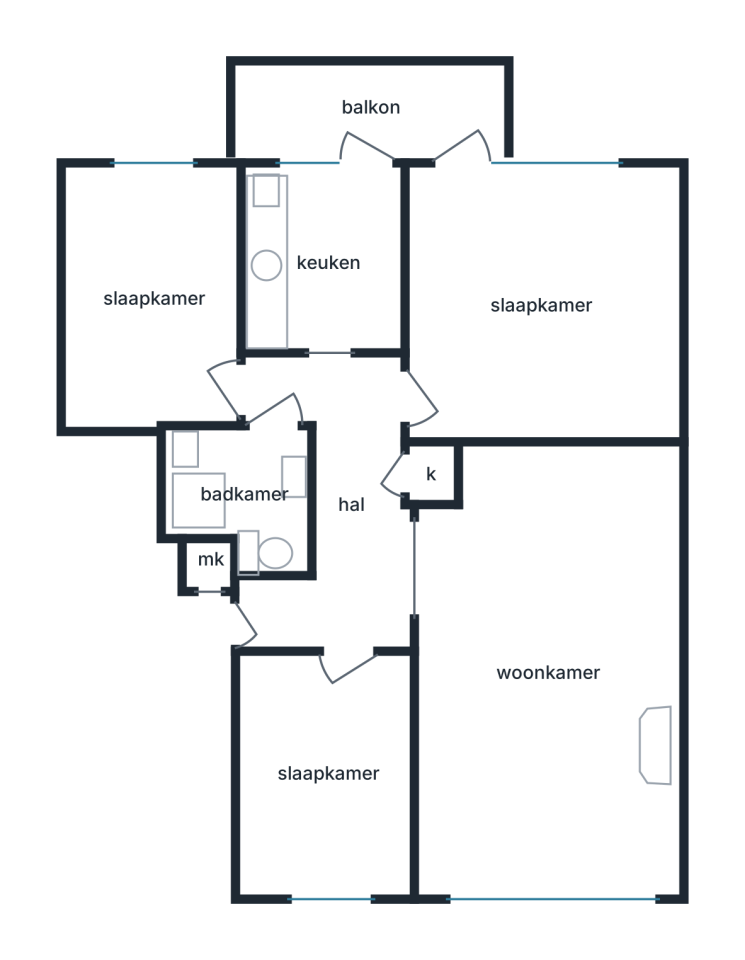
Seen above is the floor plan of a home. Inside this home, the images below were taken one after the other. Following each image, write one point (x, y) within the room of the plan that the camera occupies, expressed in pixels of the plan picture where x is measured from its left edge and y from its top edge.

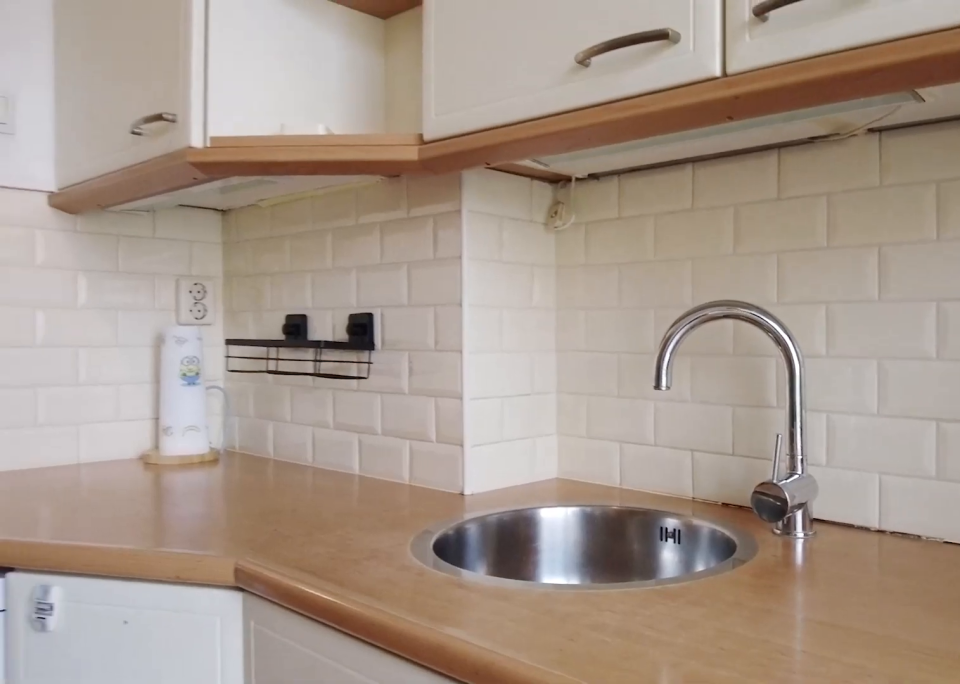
(325, 263)
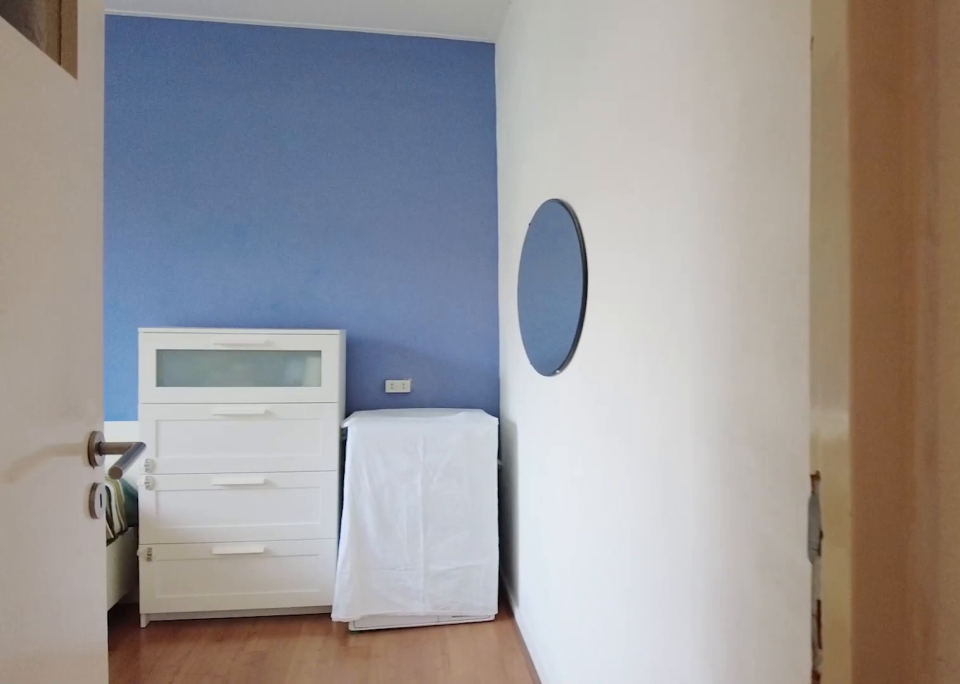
(340, 503)
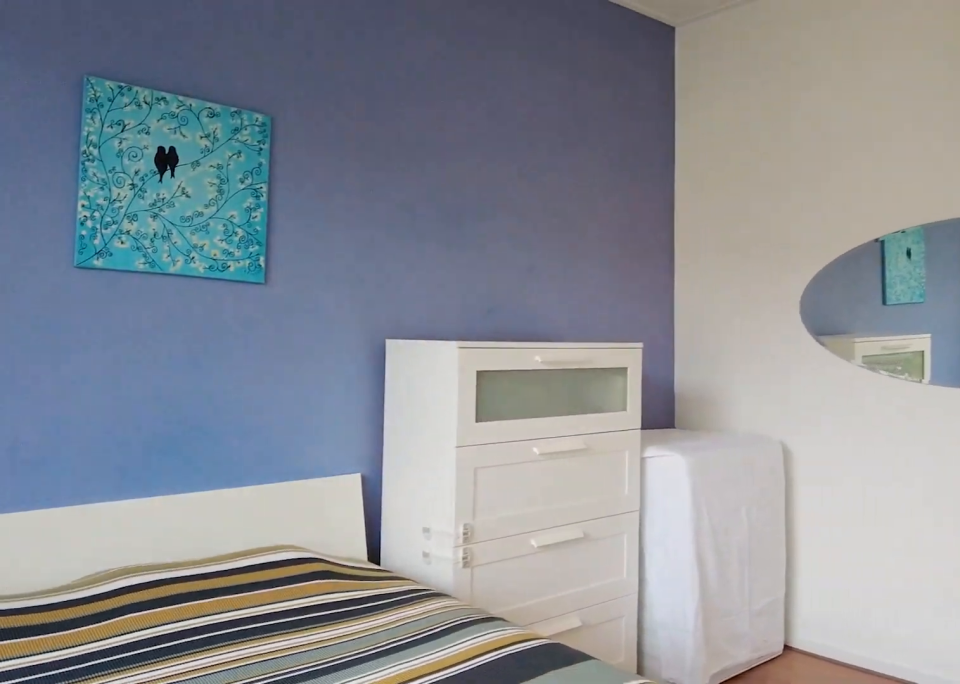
(540, 303)
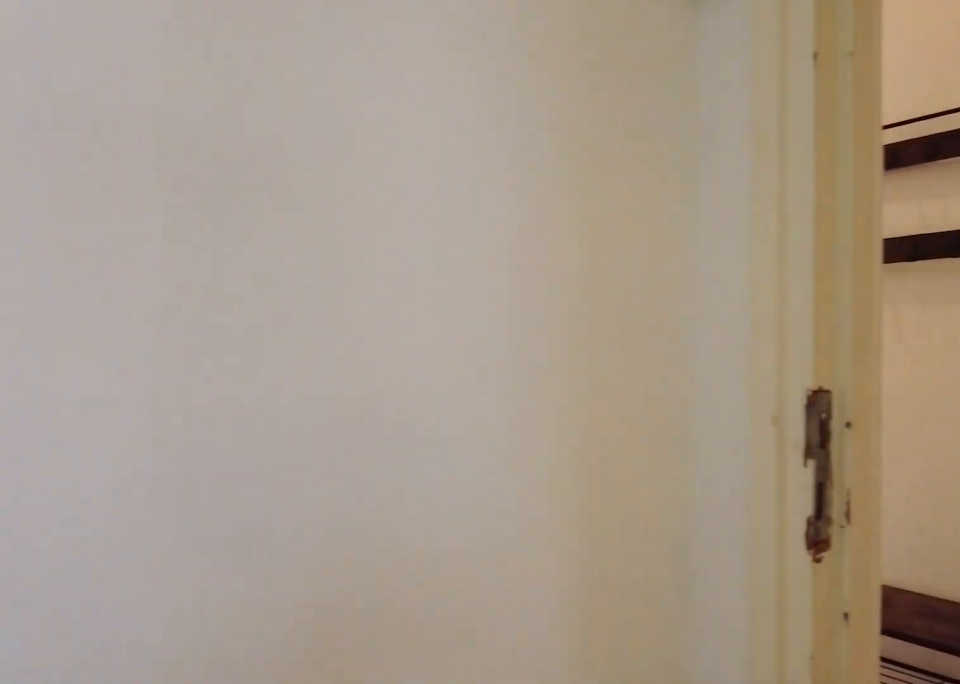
(540, 303)
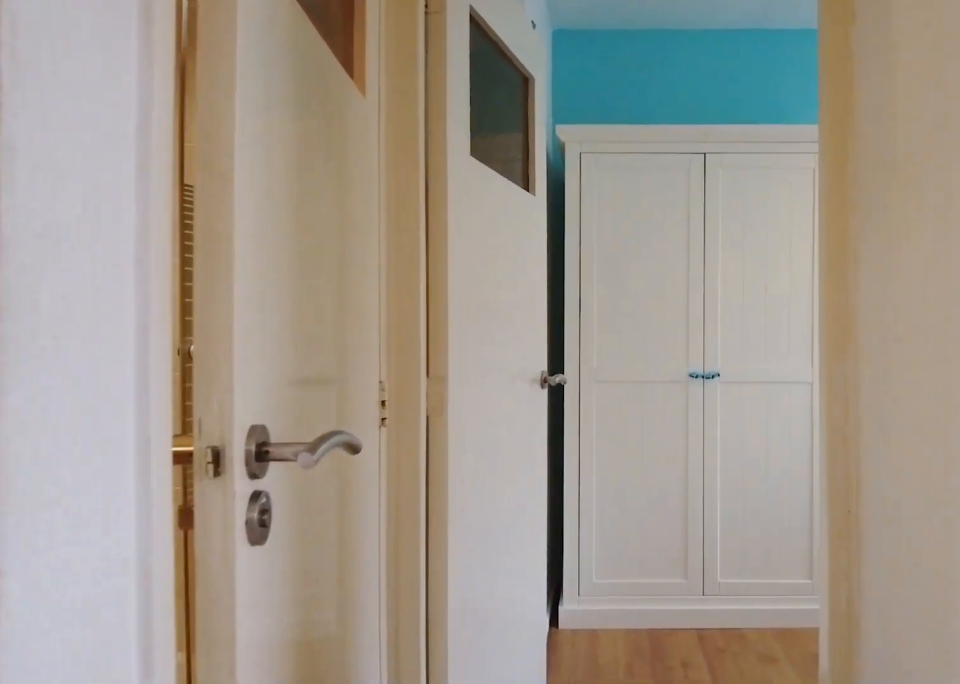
(340, 502)
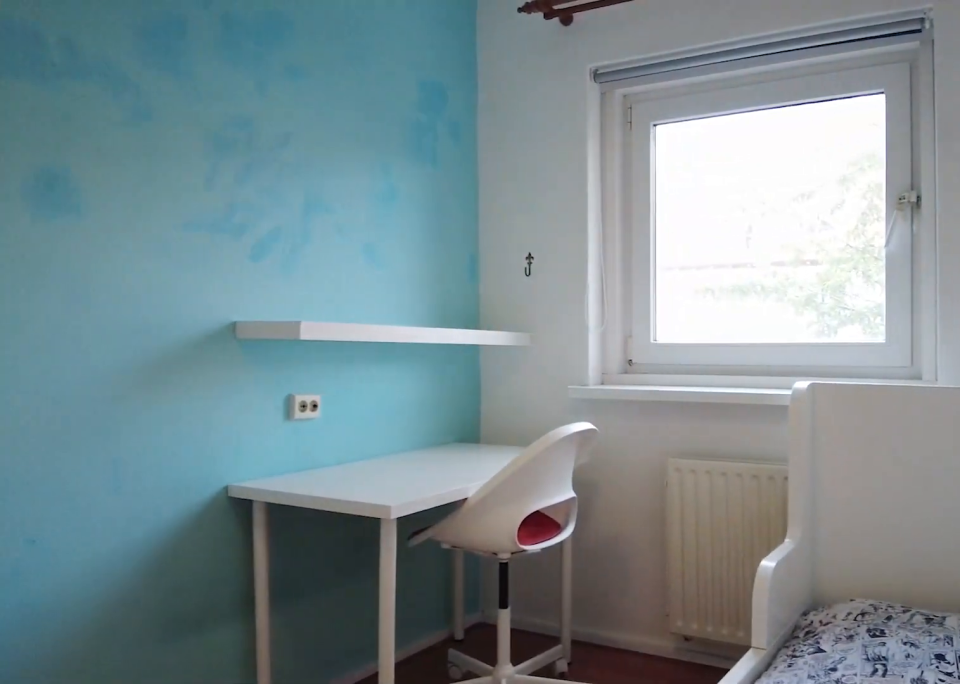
(157, 296)
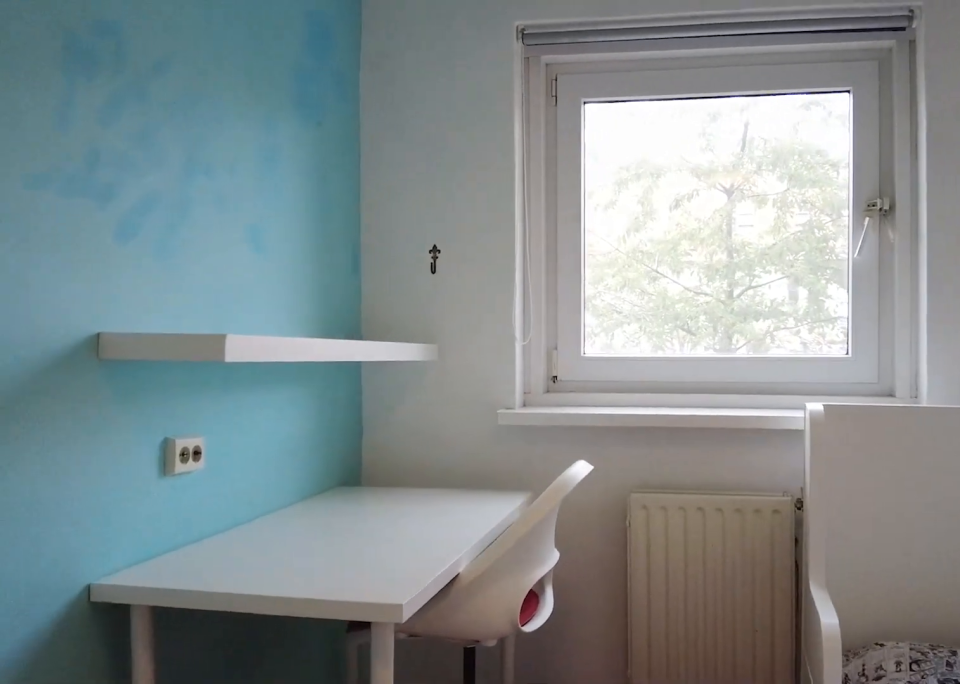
(157, 296)
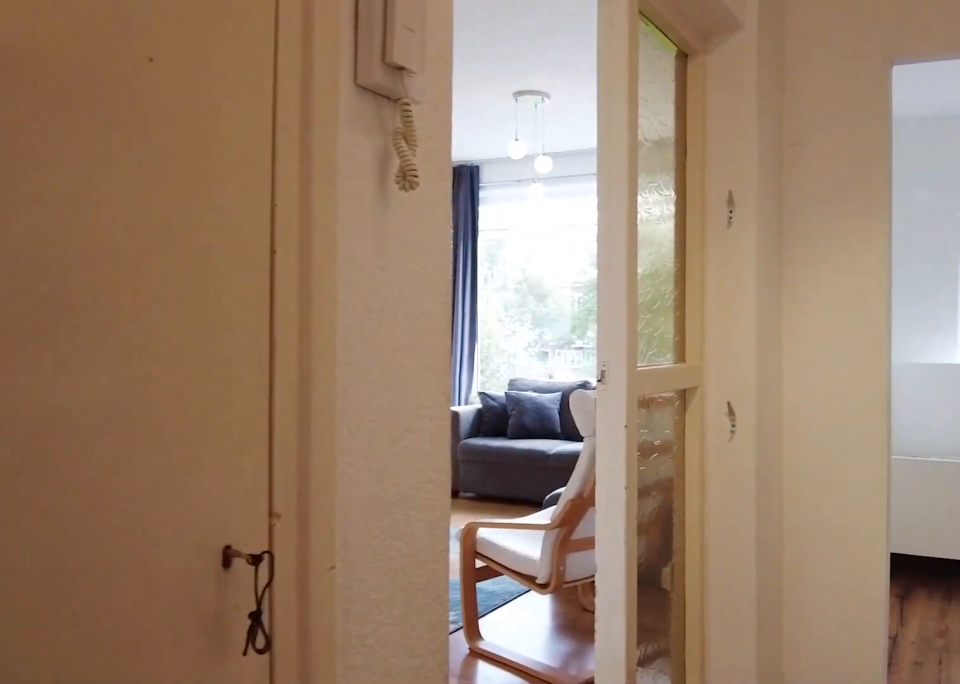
(340, 503)
